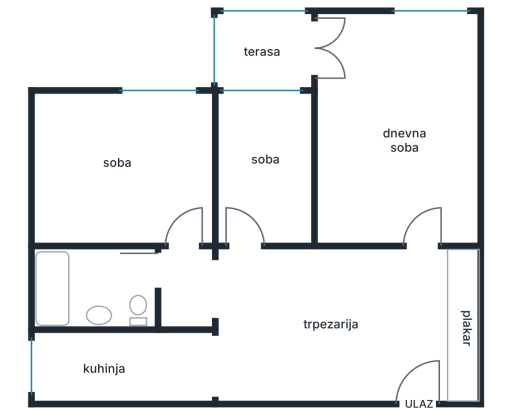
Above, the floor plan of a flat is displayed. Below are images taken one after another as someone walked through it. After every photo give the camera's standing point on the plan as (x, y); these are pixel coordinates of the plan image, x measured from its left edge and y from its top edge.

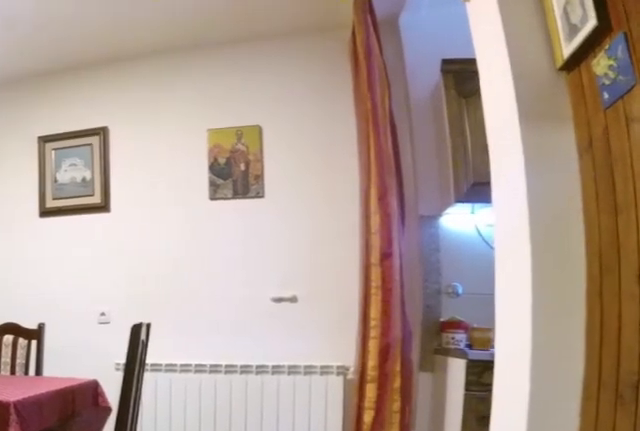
(239, 240)
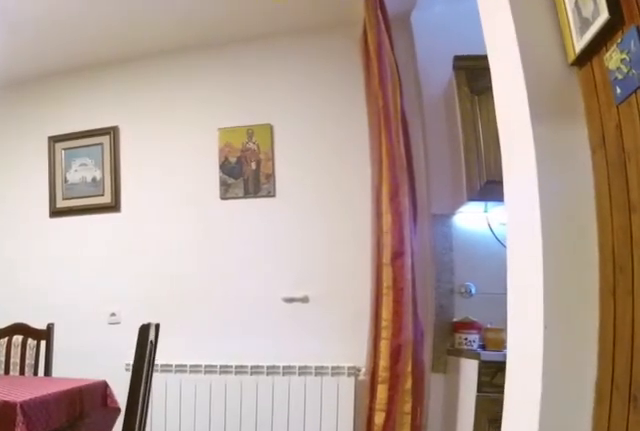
(239, 240)
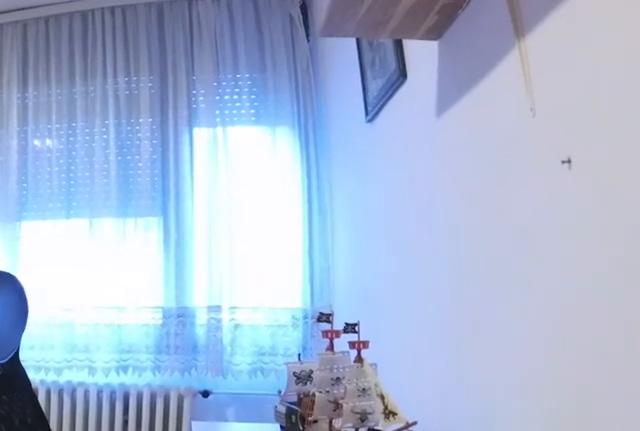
(190, 232)
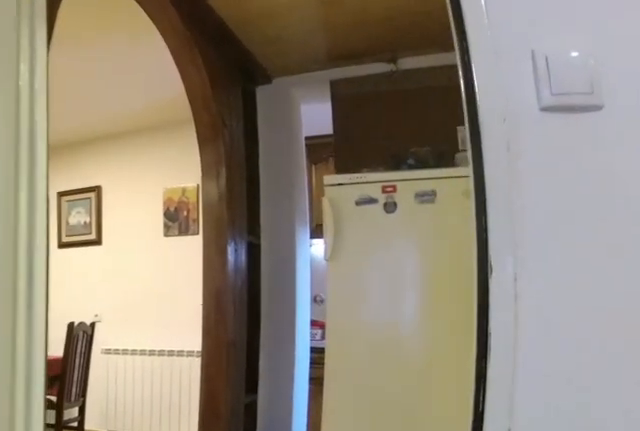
(172, 193)
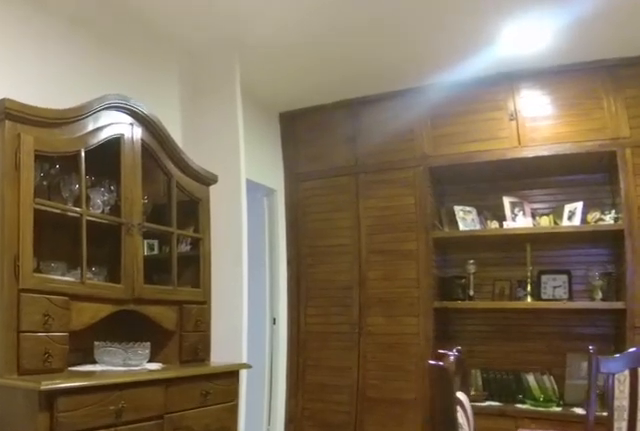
(248, 343)
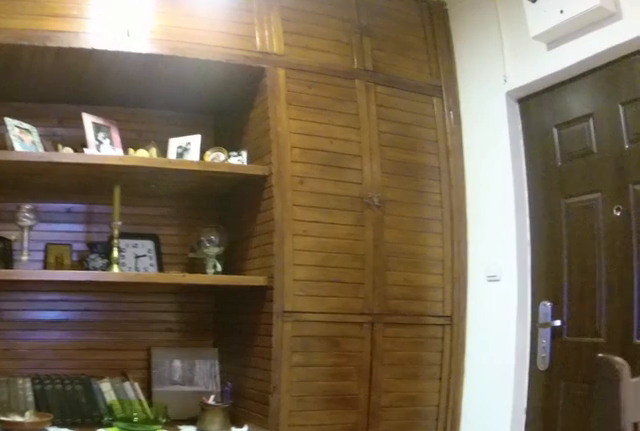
(346, 329)
